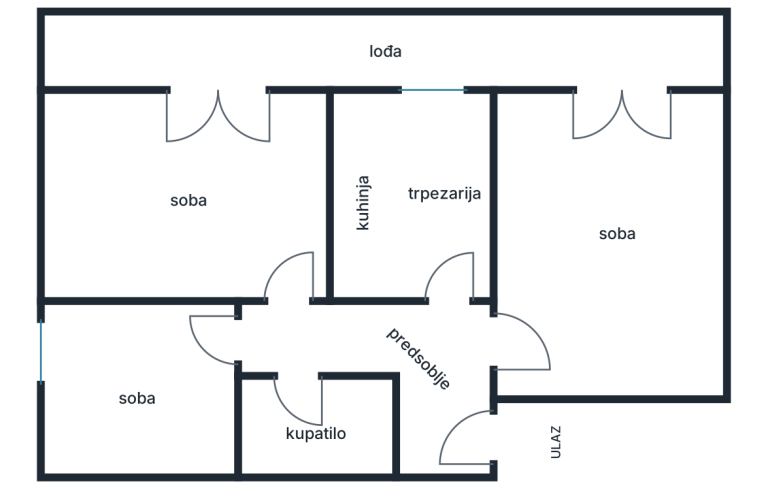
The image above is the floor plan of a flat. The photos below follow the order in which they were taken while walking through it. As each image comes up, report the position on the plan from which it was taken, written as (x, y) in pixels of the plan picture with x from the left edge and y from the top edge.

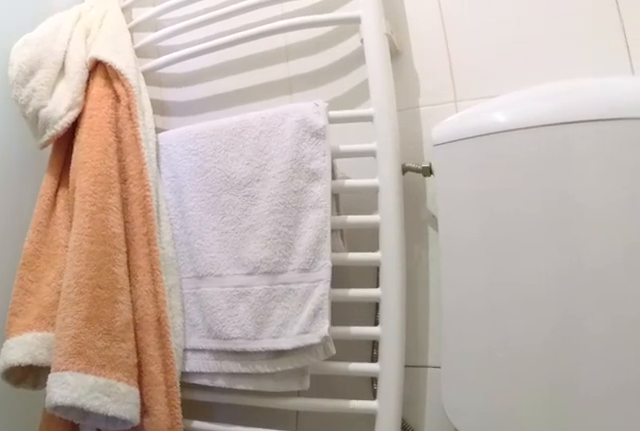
(302, 354)
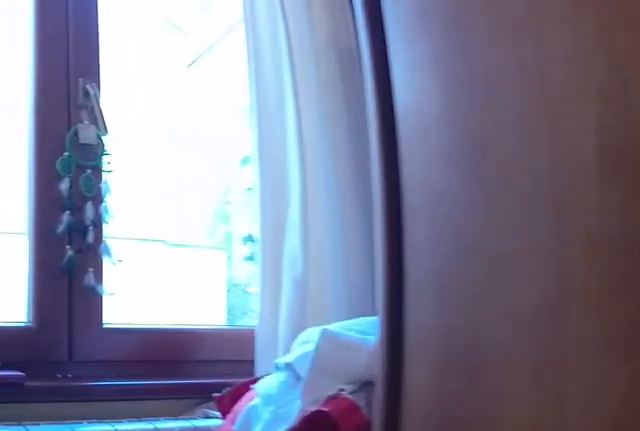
(155, 339)
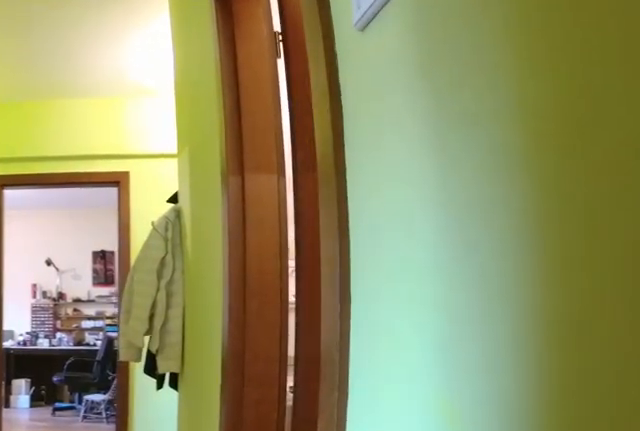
(223, 338)
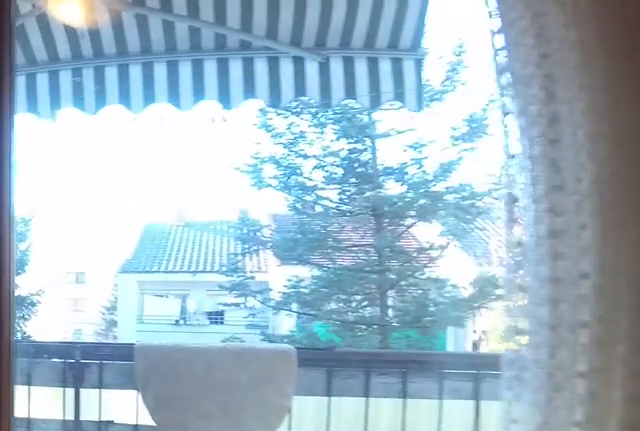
(151, 194)
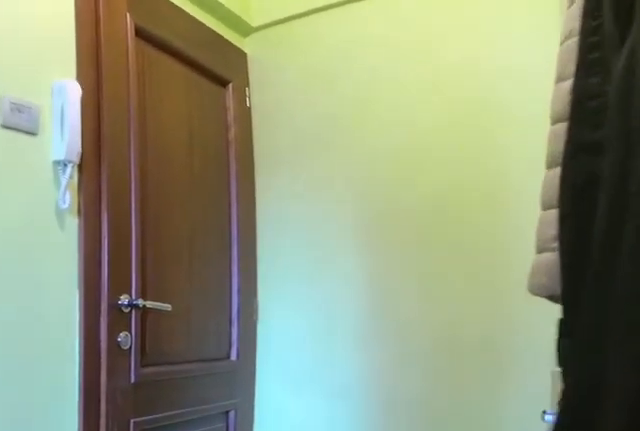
(377, 337)
